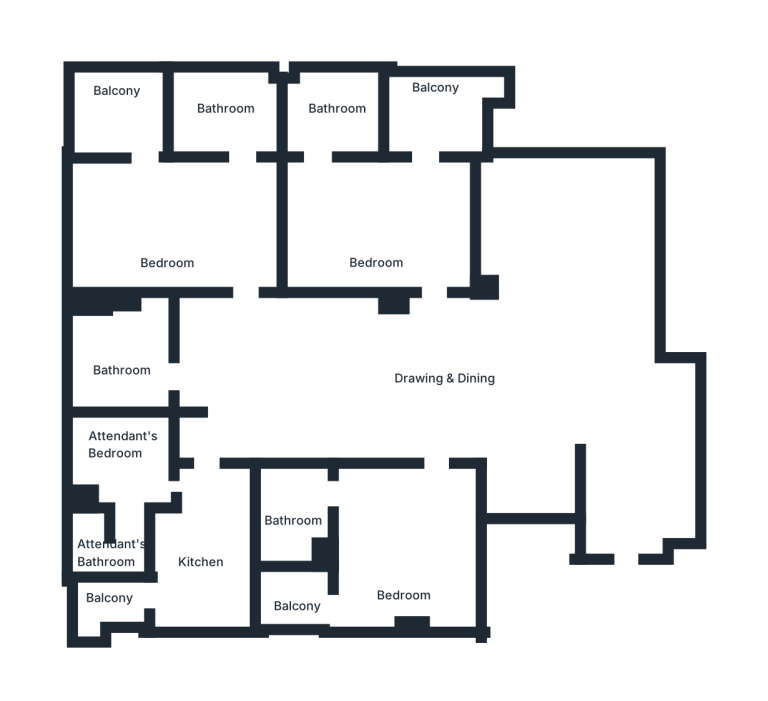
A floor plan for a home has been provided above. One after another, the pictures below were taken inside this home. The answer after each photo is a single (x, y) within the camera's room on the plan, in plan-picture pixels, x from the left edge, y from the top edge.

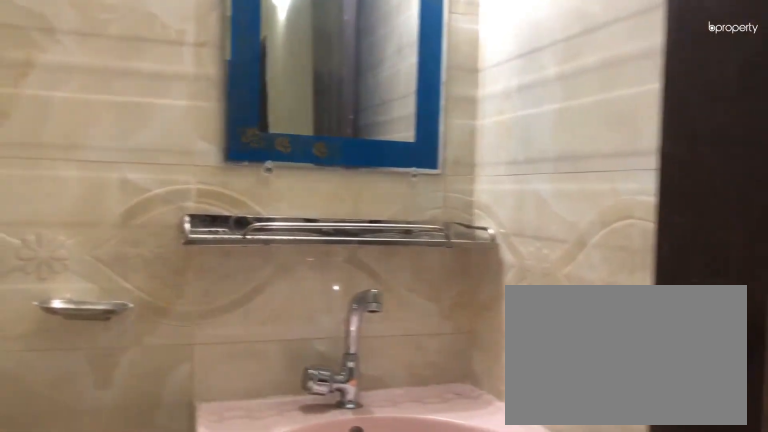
(292, 523)
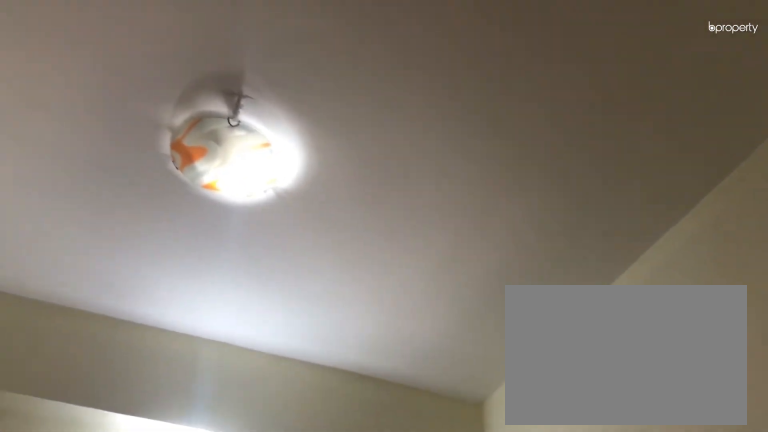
(207, 555)
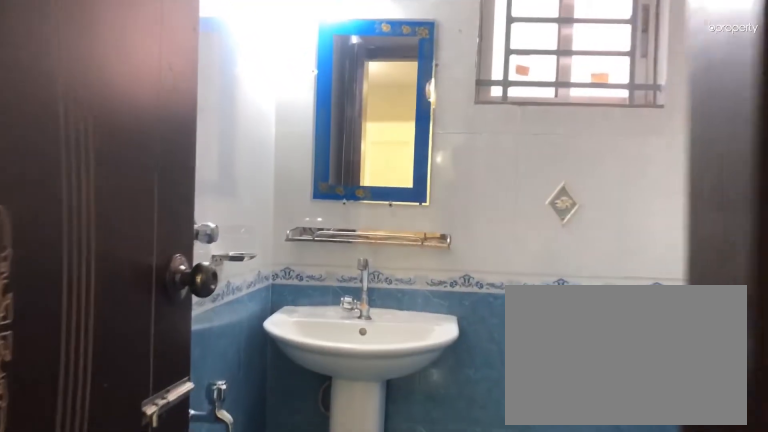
(122, 359)
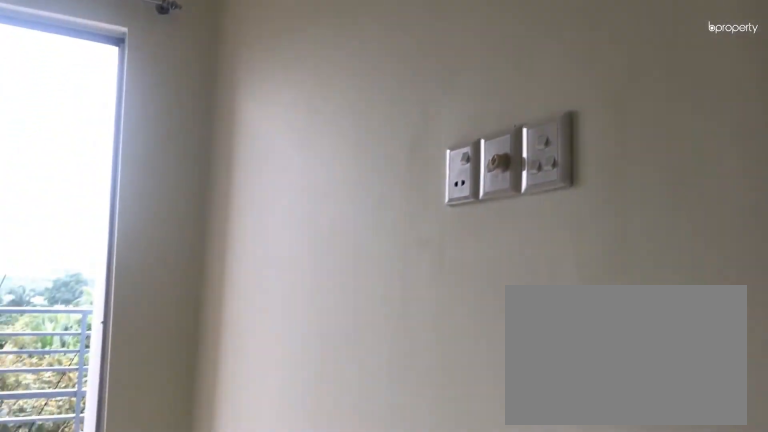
(381, 238)
